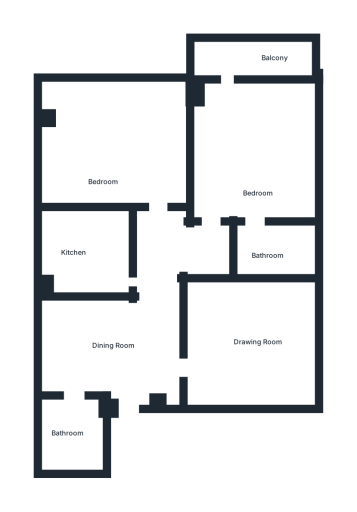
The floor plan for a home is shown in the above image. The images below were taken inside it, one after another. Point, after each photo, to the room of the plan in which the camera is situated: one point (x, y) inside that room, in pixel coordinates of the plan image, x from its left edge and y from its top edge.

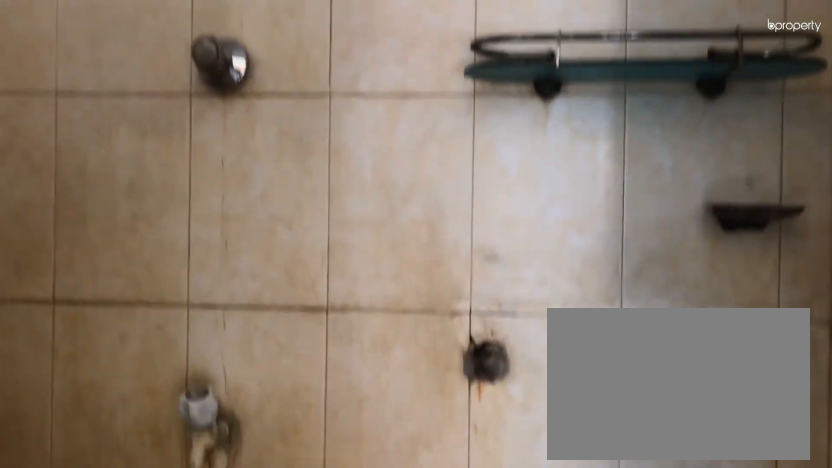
(277, 251)
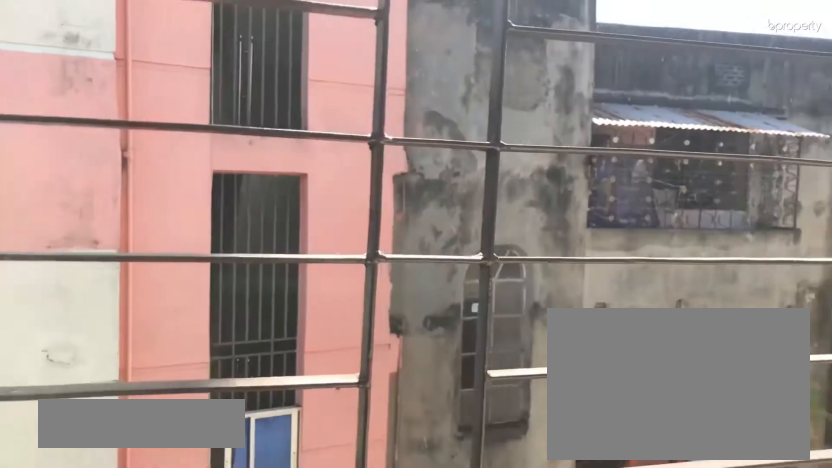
(247, 59)
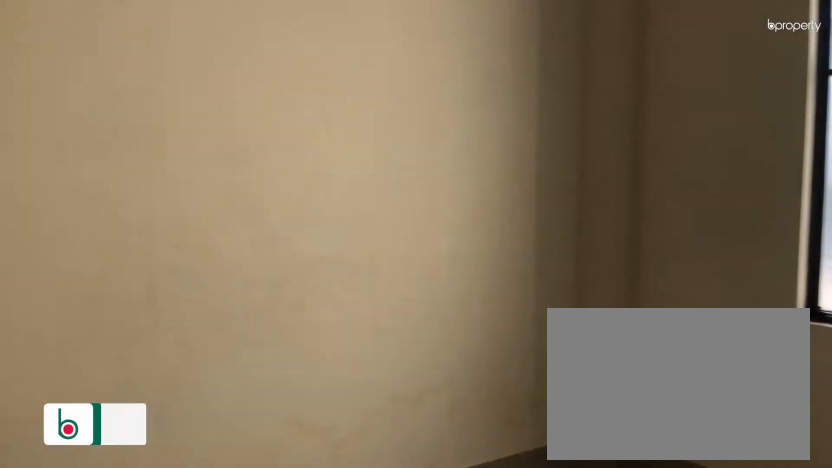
(251, 335)
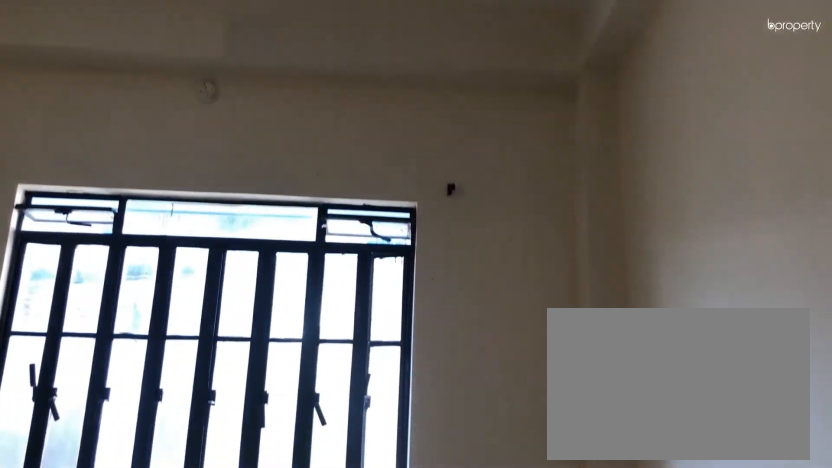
(250, 335)
